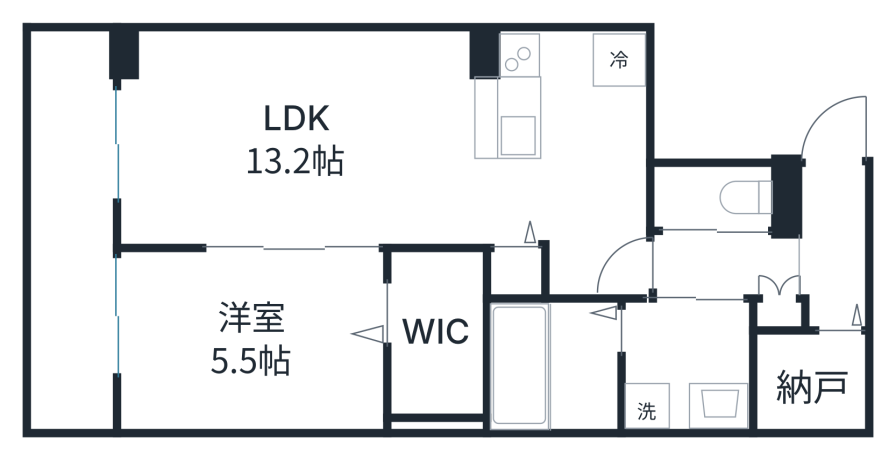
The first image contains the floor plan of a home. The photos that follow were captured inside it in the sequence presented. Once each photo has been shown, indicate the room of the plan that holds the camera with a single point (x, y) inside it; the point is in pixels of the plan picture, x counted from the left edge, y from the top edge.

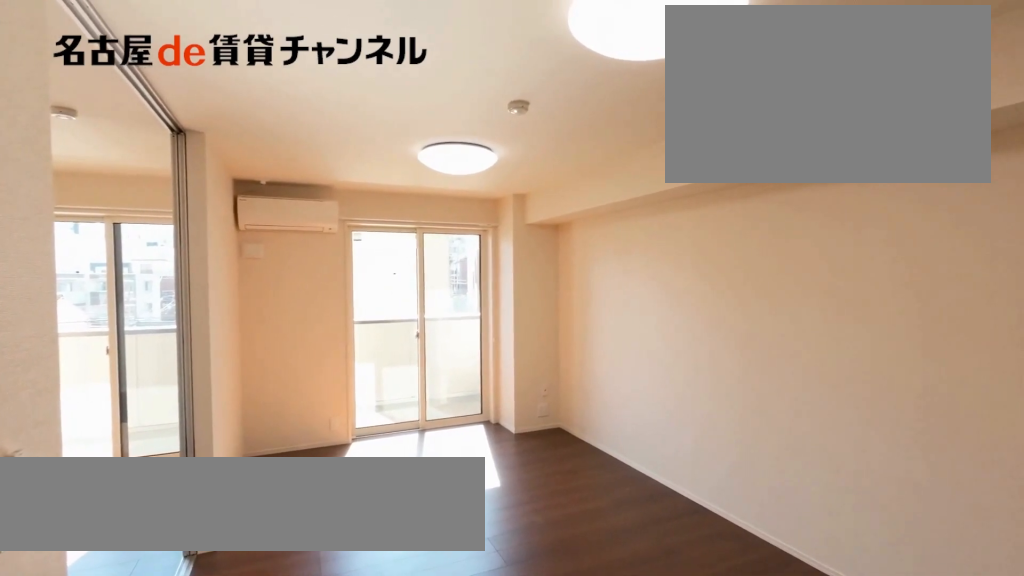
(346, 147)
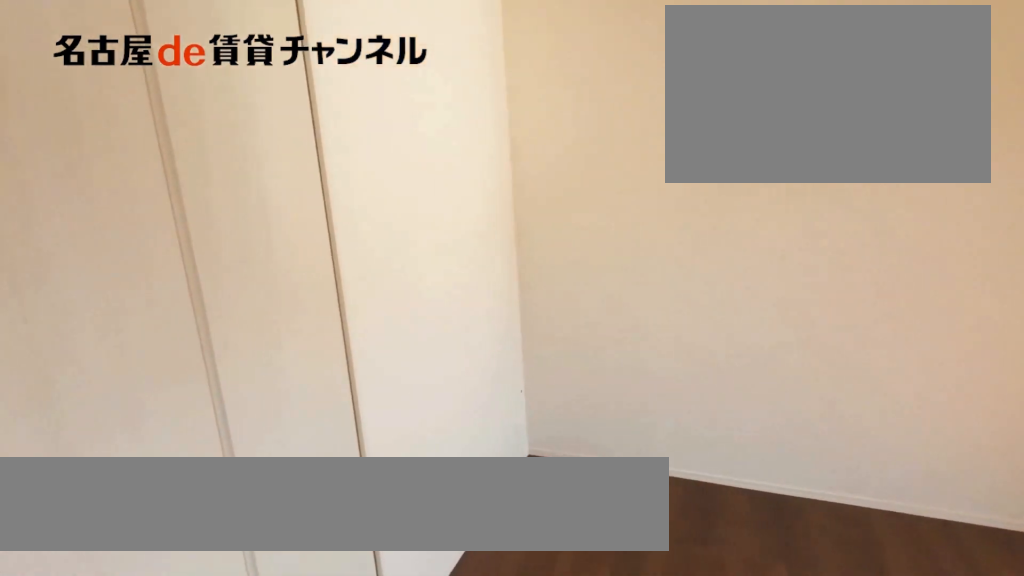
(247, 338)
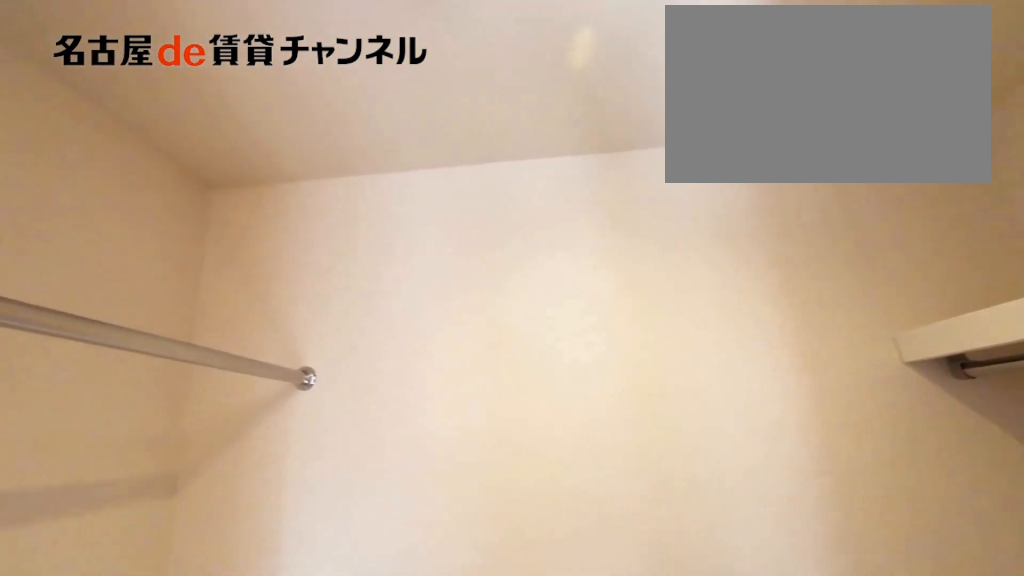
(432, 336)
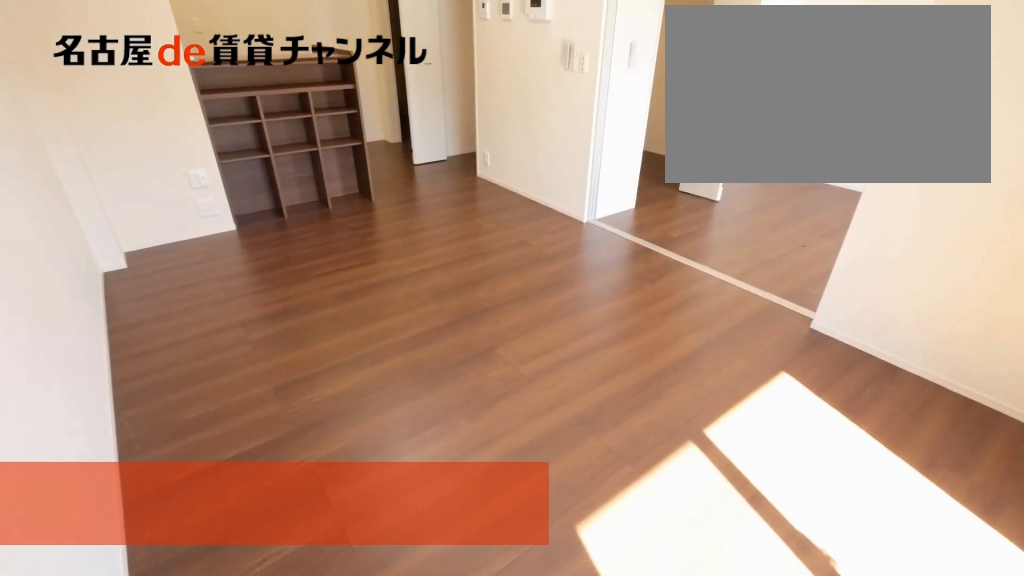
(340, 149)
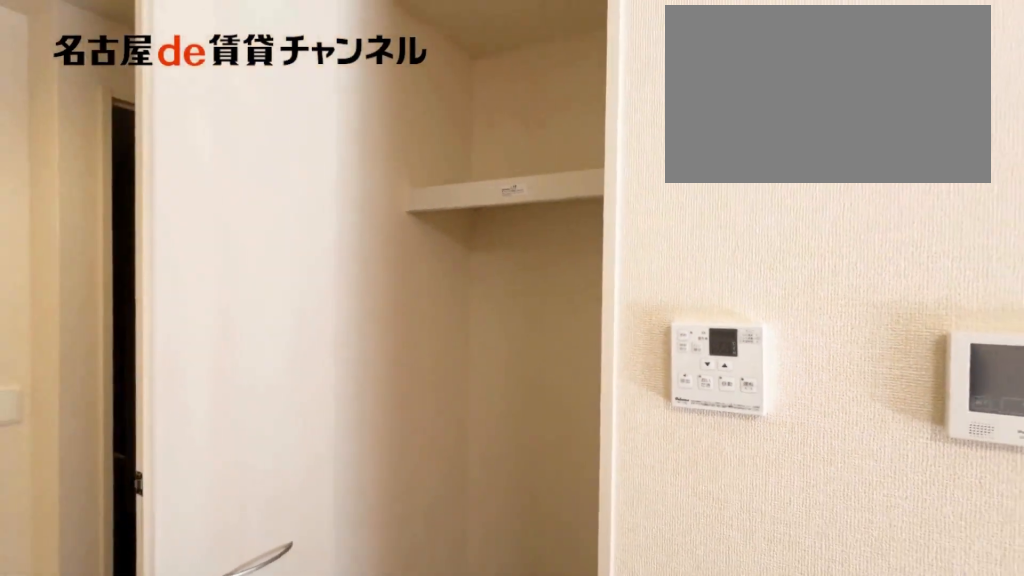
(340, 149)
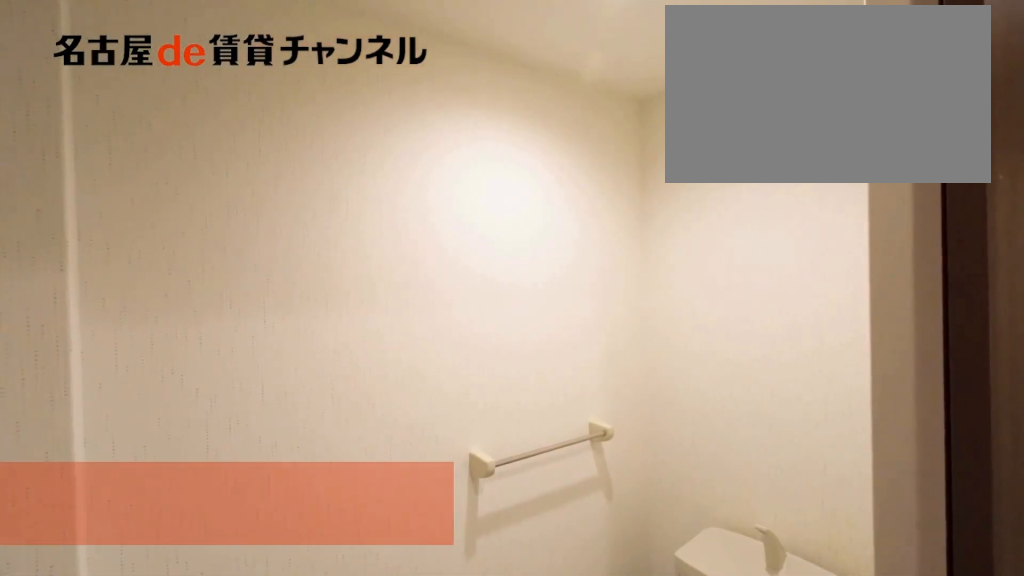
(721, 197)
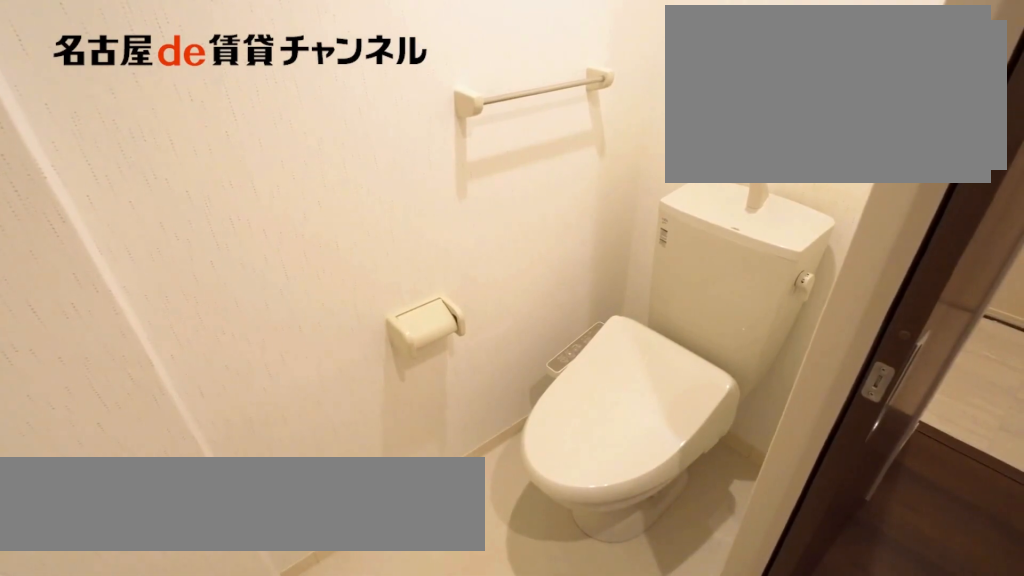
(721, 197)
